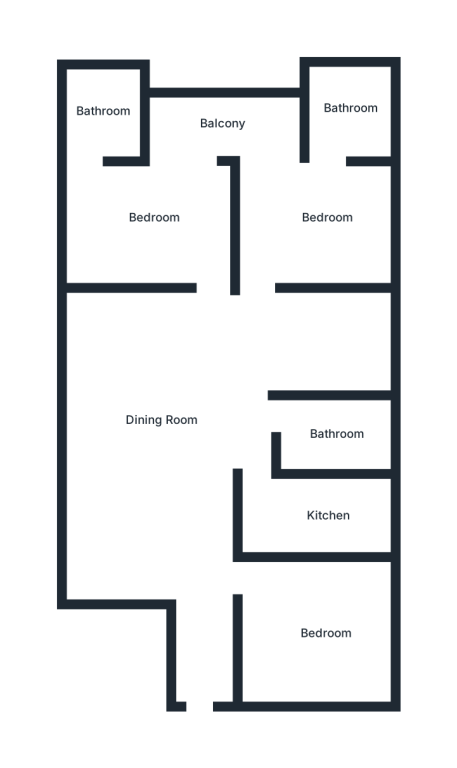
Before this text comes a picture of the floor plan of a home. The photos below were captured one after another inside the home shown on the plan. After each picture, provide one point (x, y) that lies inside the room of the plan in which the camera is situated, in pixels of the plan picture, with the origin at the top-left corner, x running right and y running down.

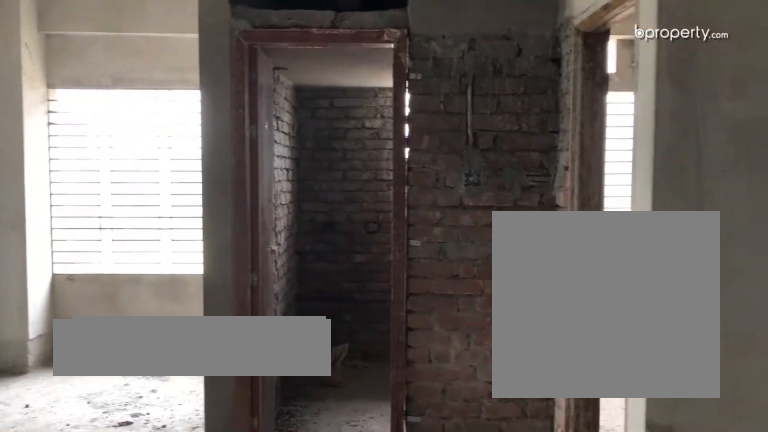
(164, 421)
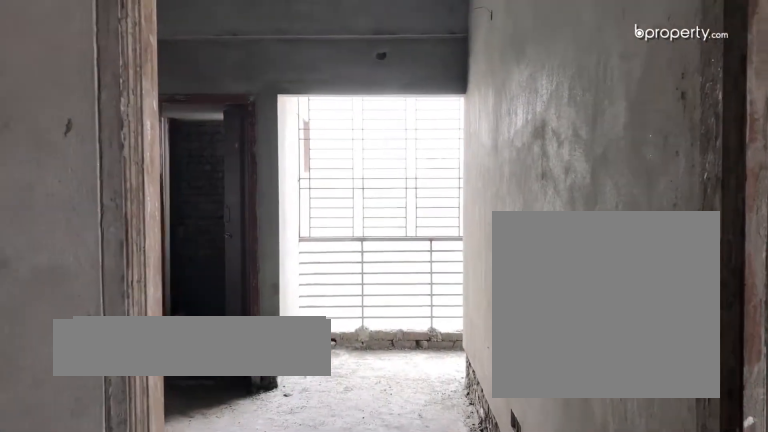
(155, 219)
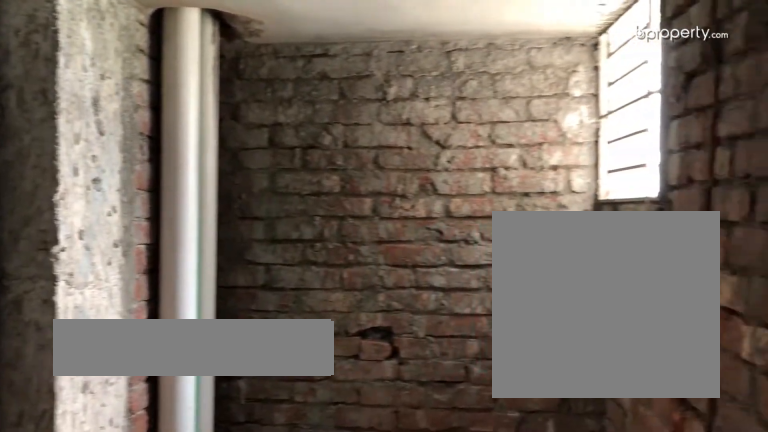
(111, 112)
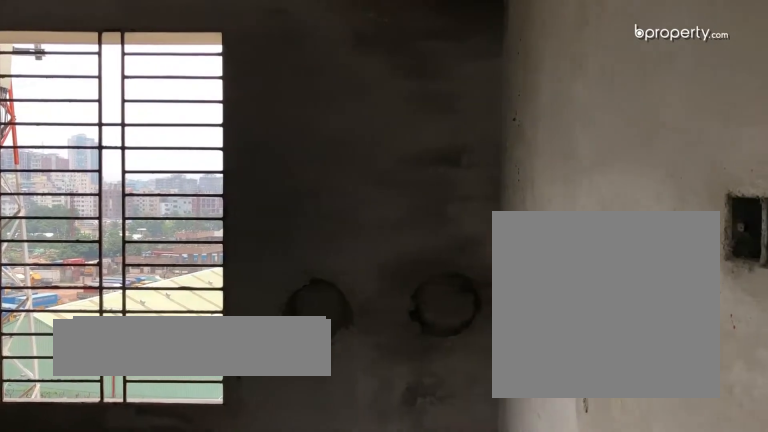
(326, 217)
